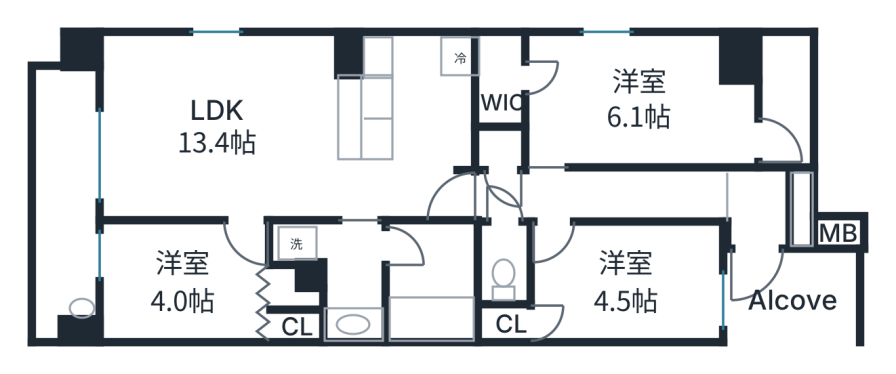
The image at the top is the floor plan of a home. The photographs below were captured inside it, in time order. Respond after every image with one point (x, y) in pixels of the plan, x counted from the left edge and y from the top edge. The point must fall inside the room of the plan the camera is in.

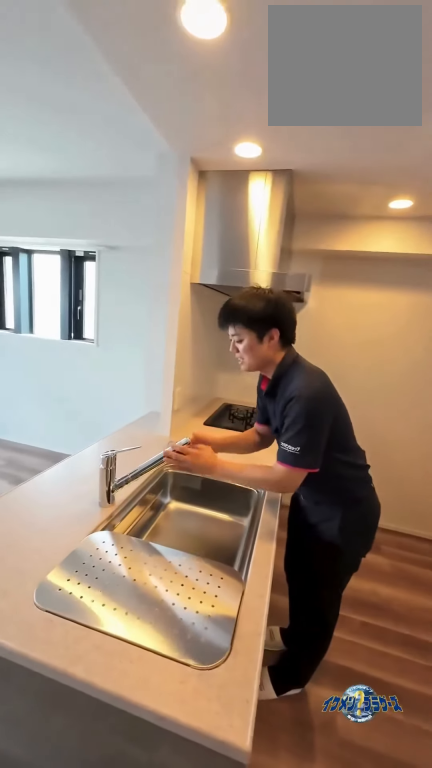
(405, 103)
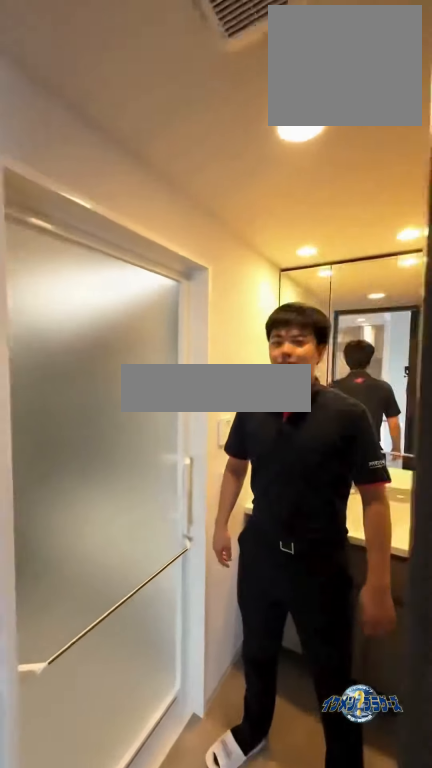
(334, 271)
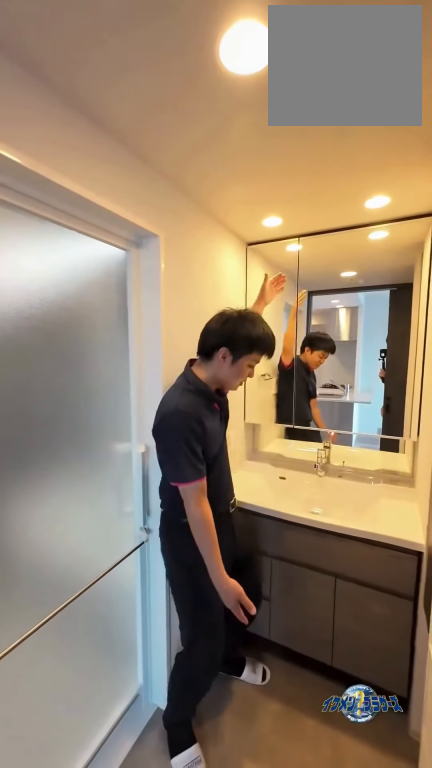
(334, 271)
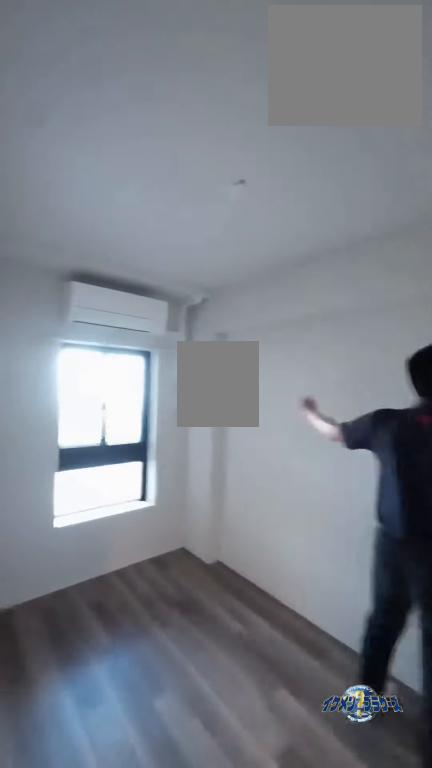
(624, 279)
